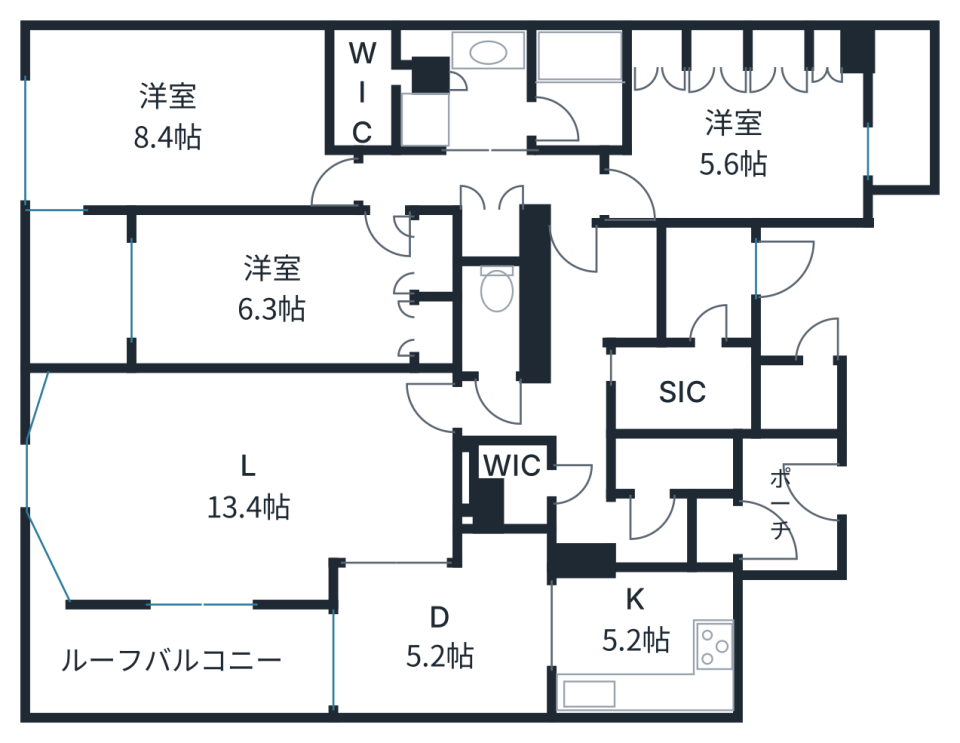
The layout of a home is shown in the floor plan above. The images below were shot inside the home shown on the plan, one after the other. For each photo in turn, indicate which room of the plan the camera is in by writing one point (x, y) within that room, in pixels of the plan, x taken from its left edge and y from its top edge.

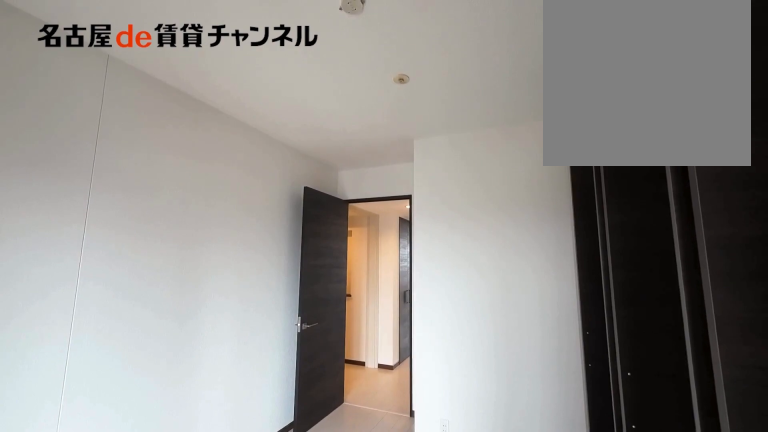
(741, 144)
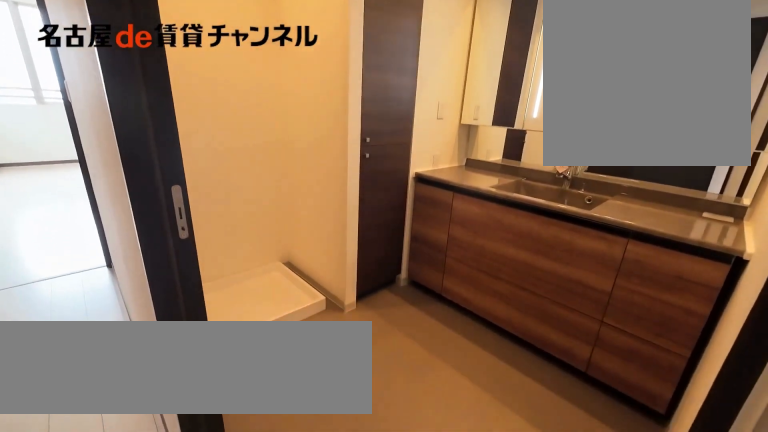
(473, 96)
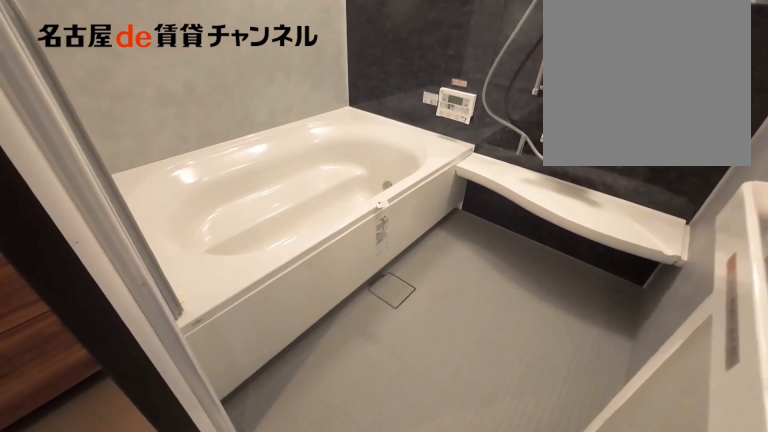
(579, 89)
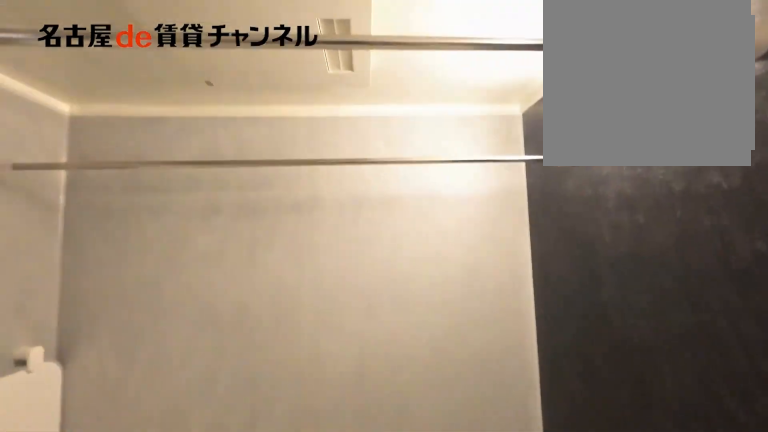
(579, 89)
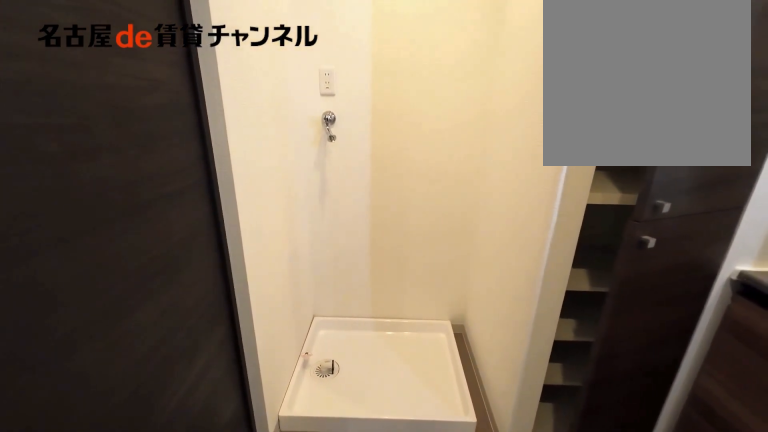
(474, 96)
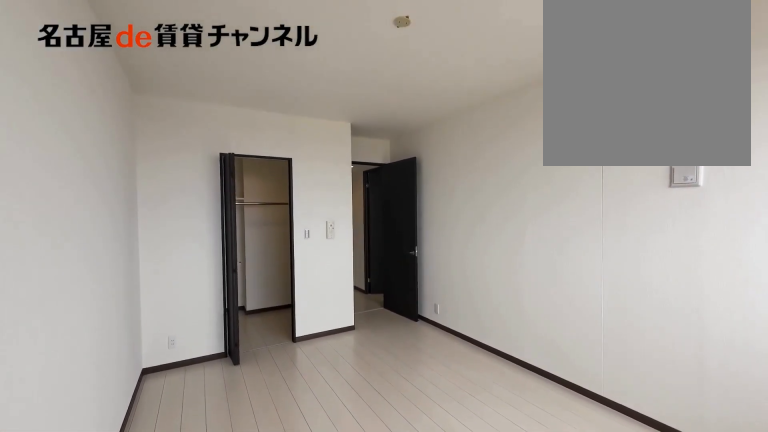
(187, 121)
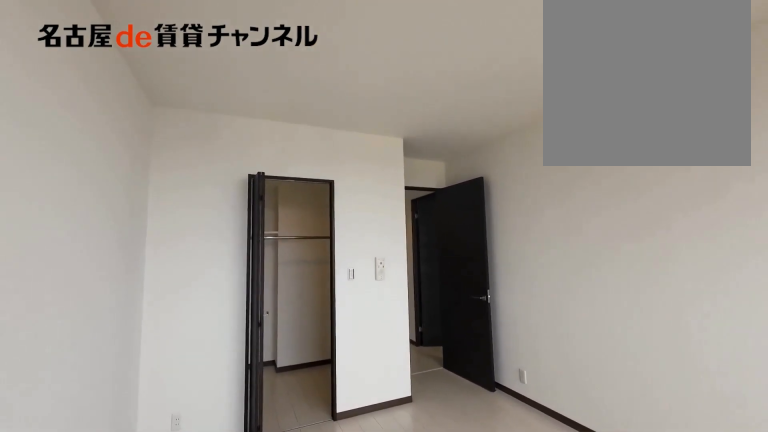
(187, 121)
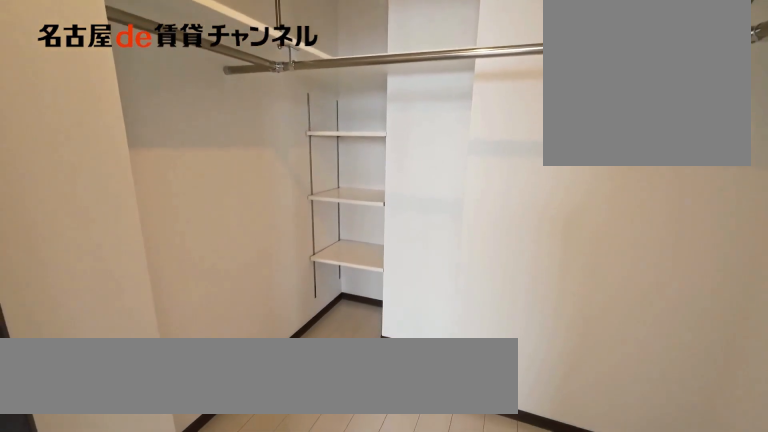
(375, 82)
